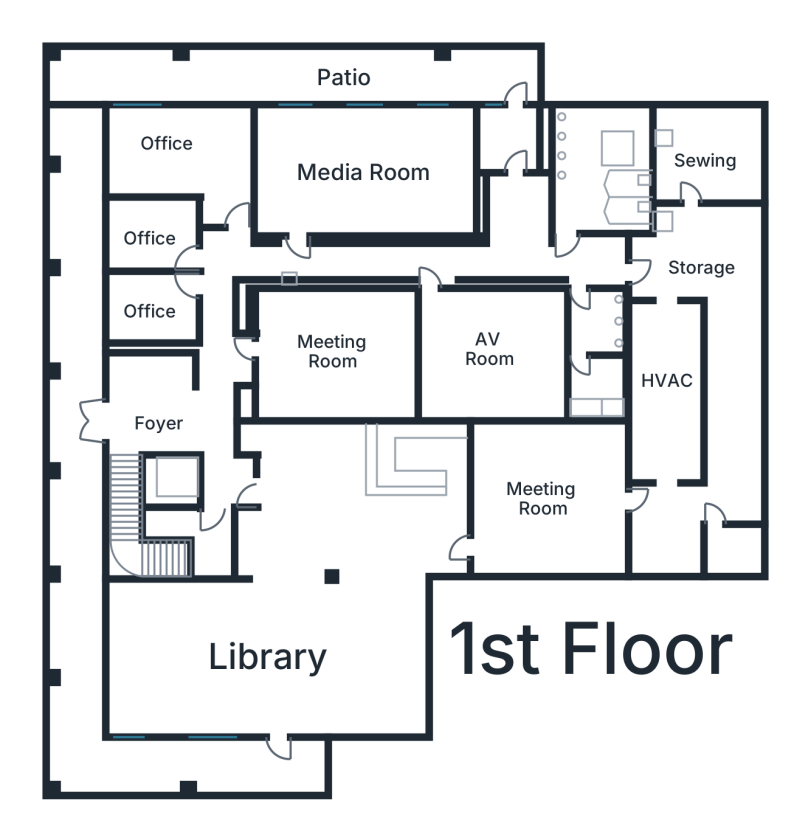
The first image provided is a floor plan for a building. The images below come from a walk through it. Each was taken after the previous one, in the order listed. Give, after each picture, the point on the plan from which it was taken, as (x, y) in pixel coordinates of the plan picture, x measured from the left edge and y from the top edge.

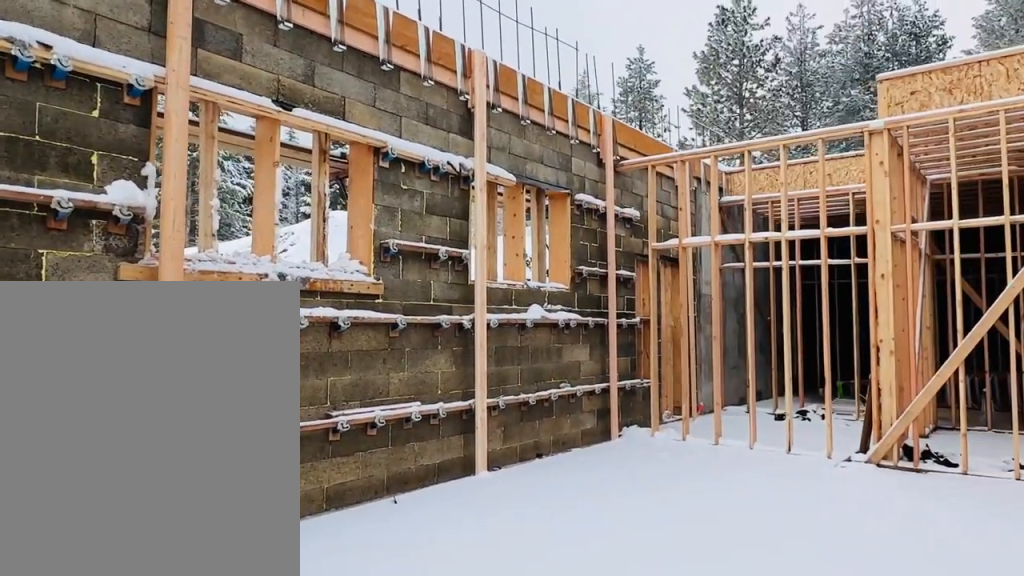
(315, 178)
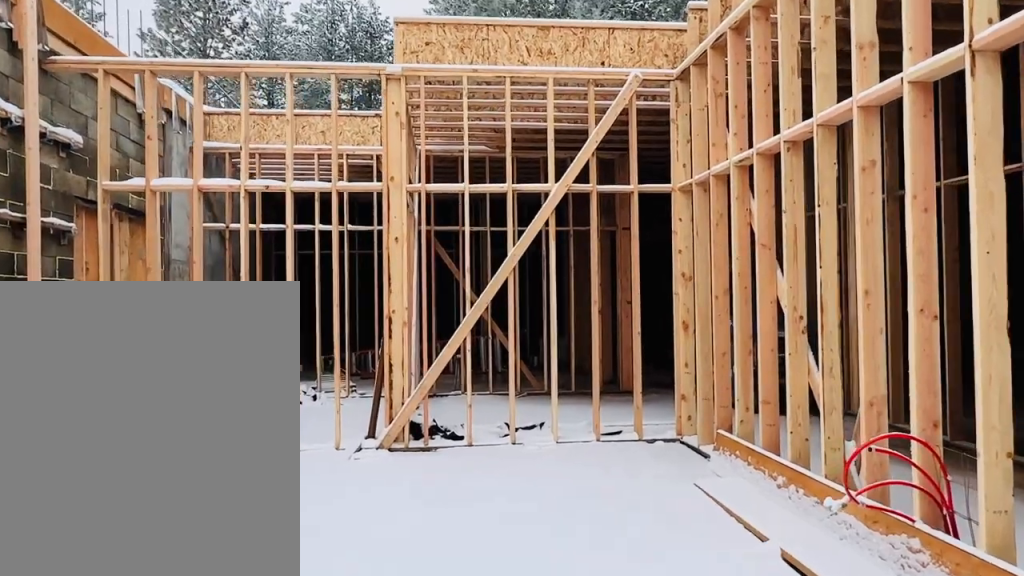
(325, 168)
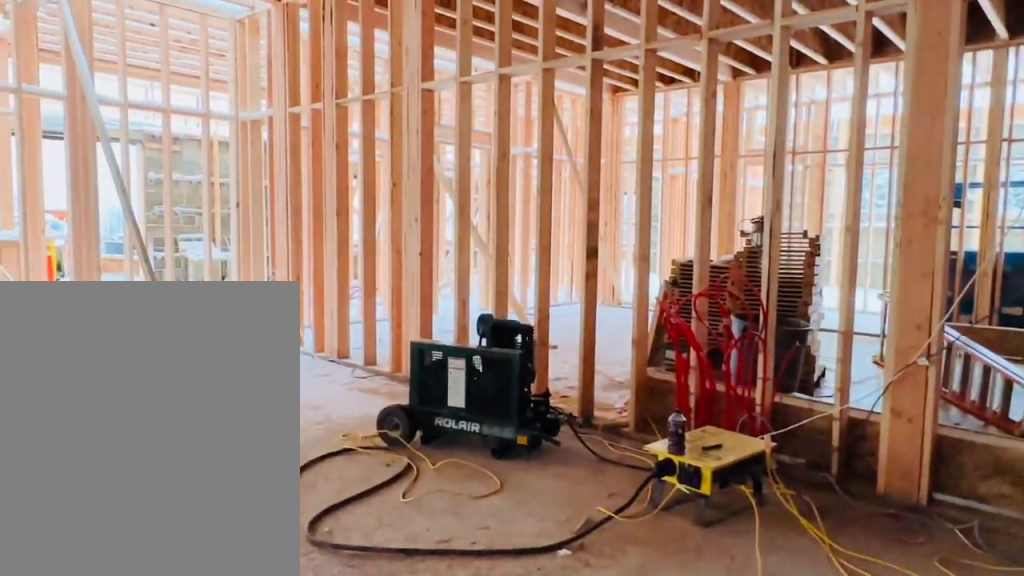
(430, 502)
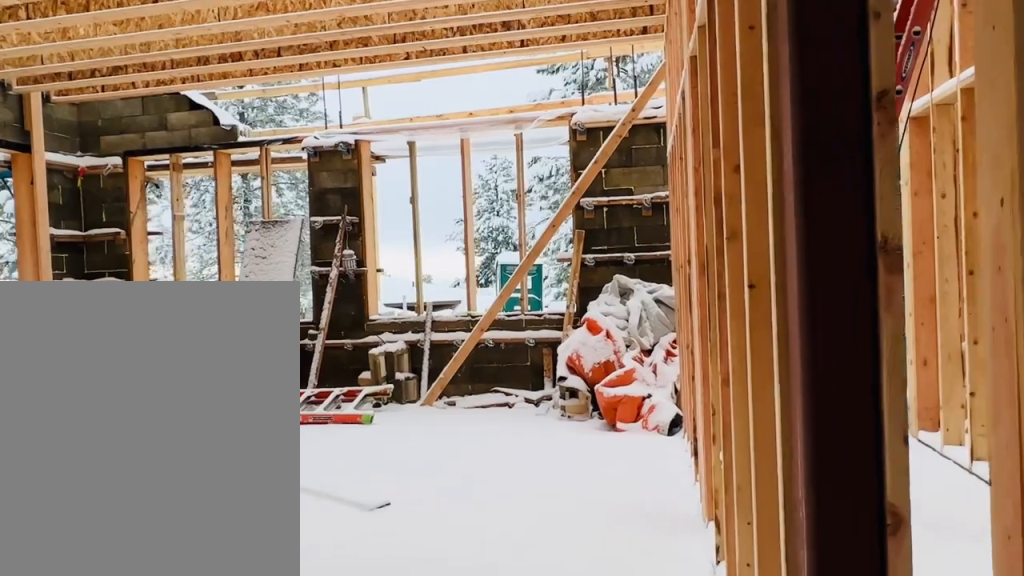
(262, 600)
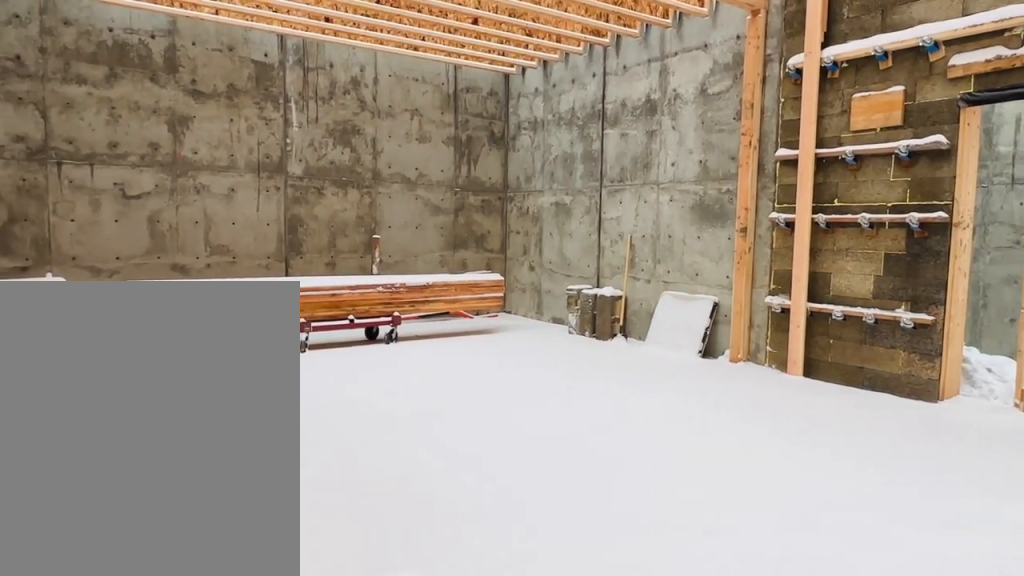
(244, 610)
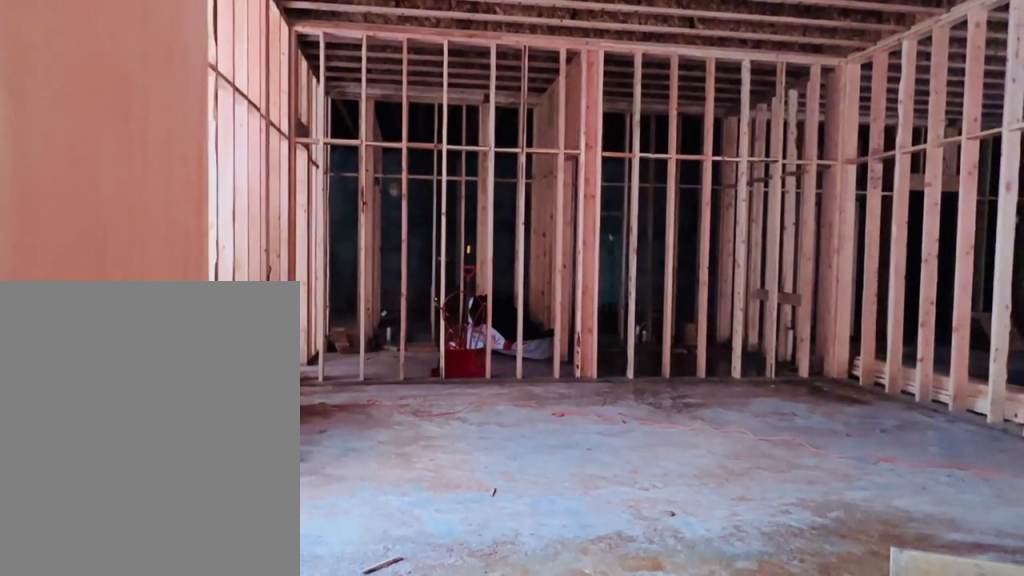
(397, 336)
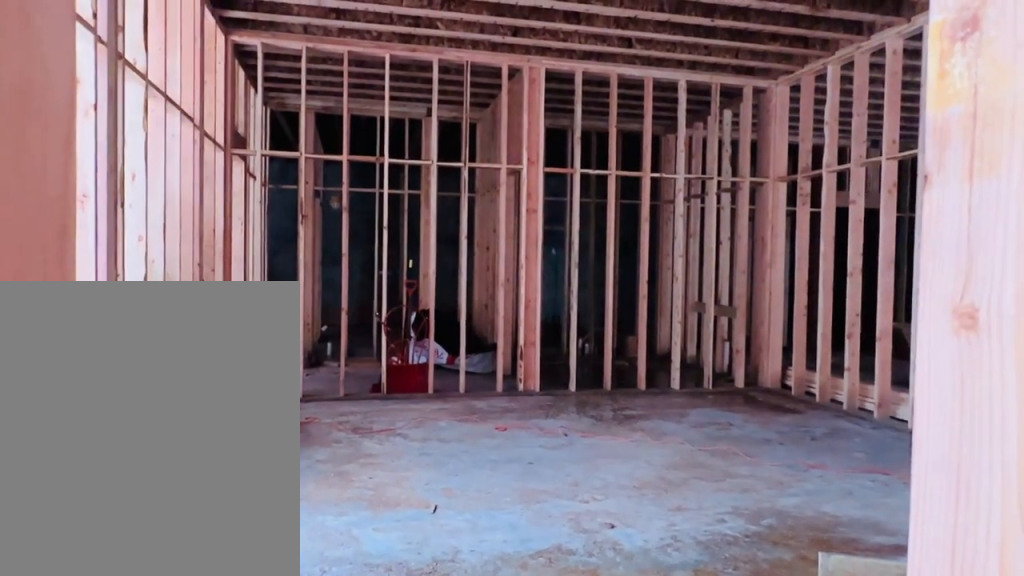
(397, 336)
